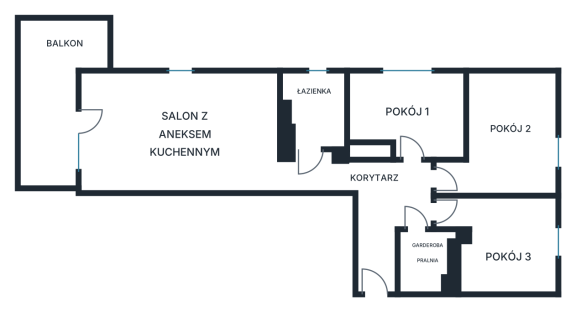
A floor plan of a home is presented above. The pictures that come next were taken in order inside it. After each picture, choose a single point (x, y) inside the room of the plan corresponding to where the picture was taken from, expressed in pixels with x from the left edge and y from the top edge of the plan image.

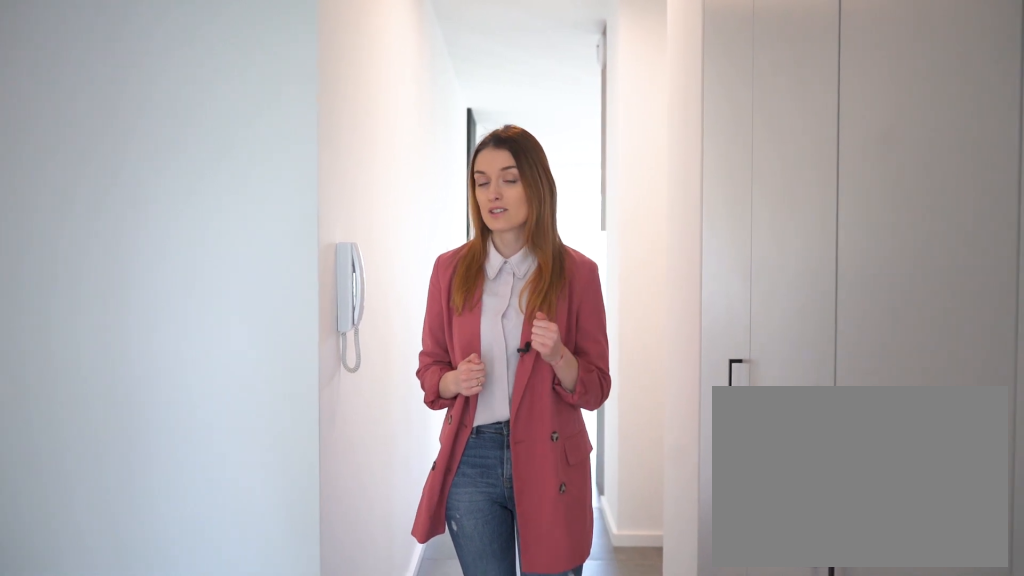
(370, 201)
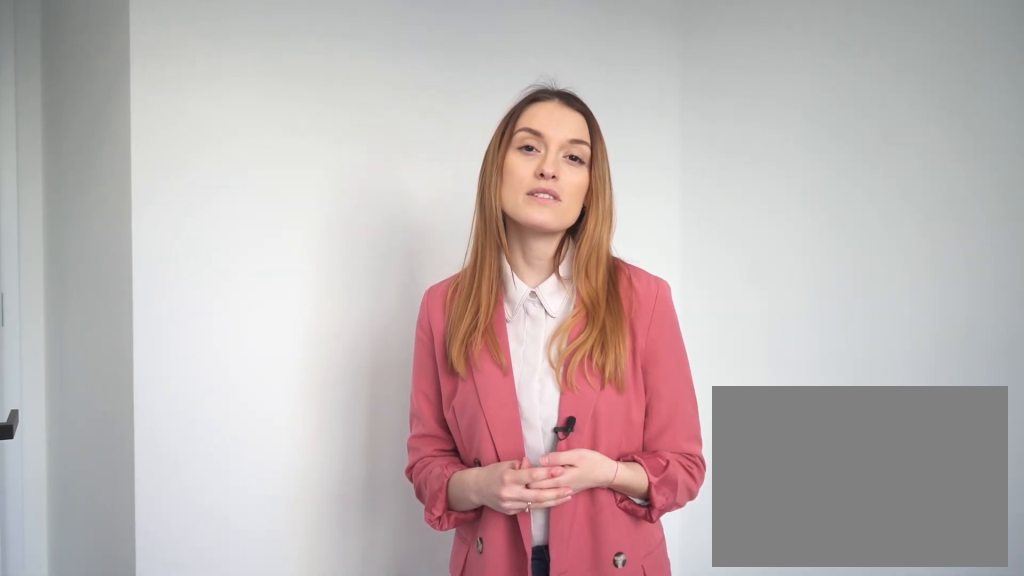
(410, 111)
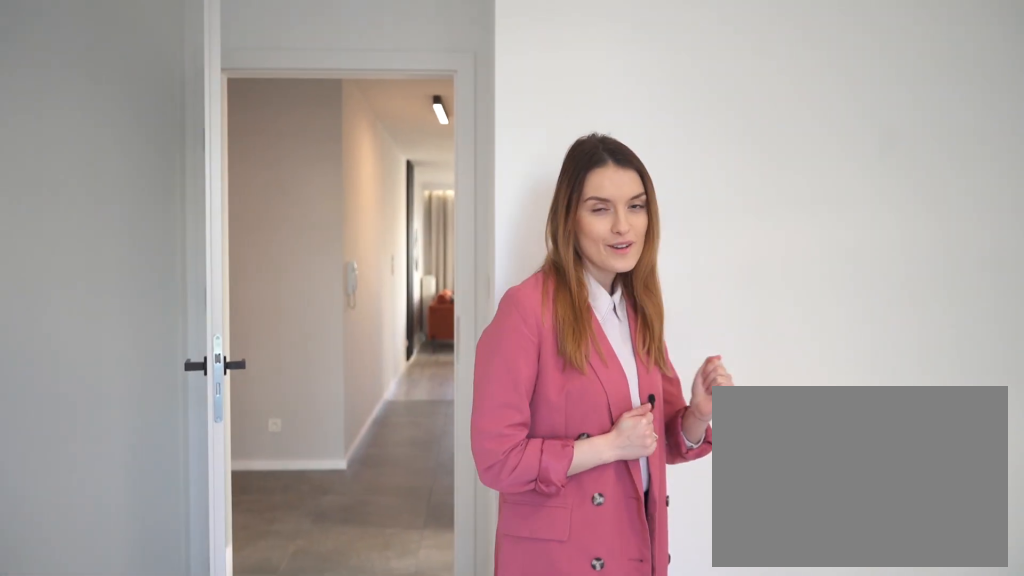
(507, 136)
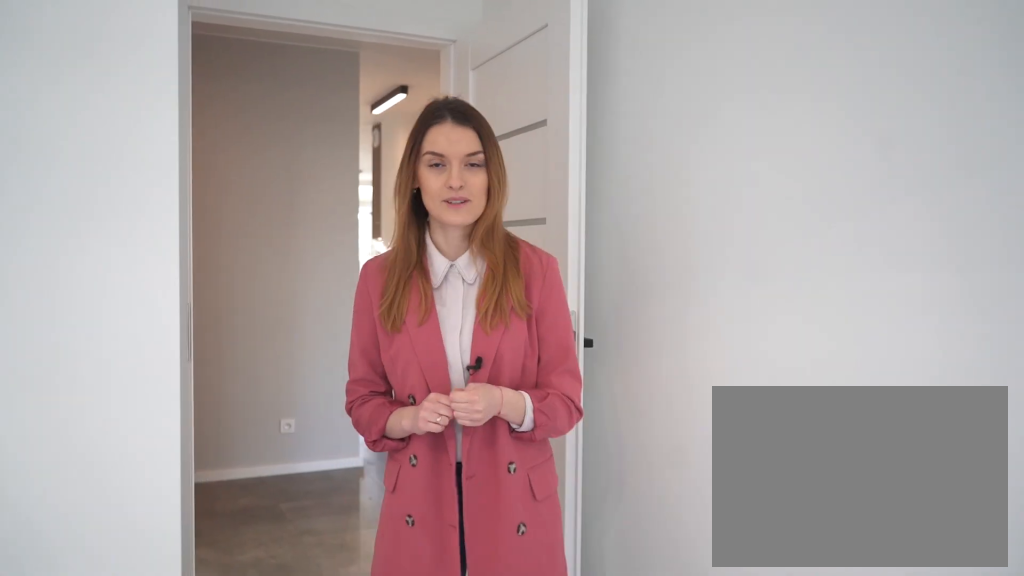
(505, 243)
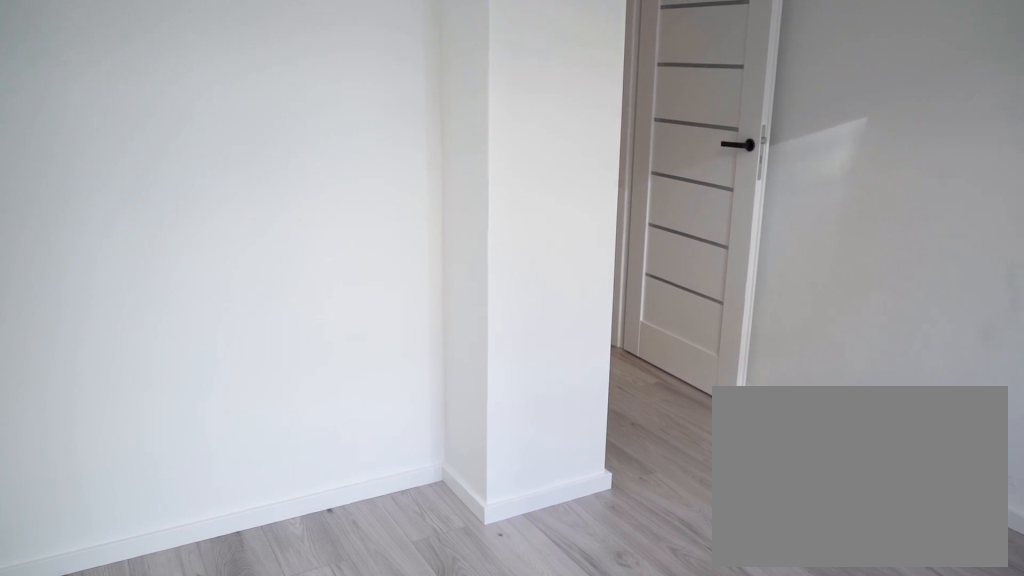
(505, 243)
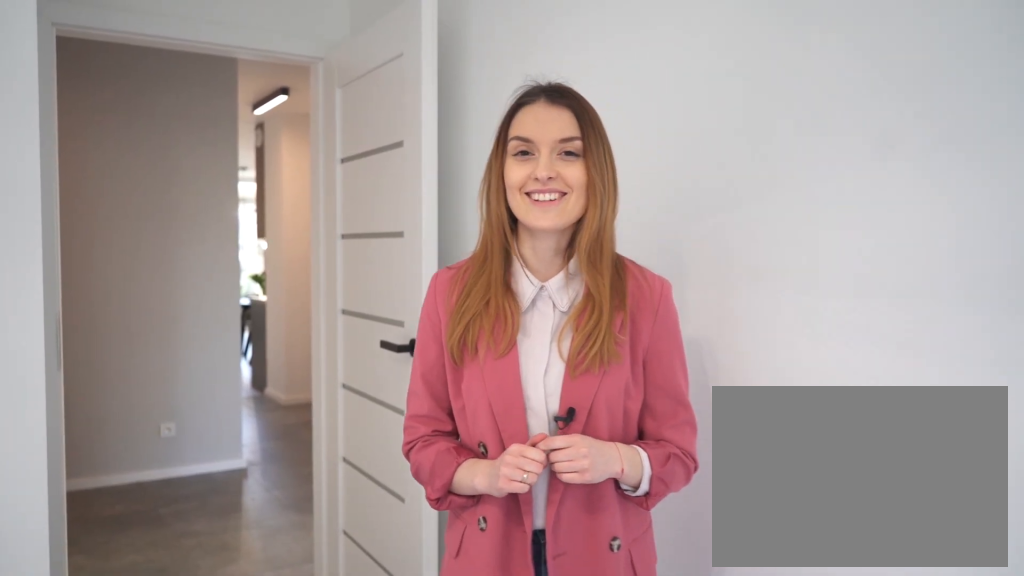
(519, 243)
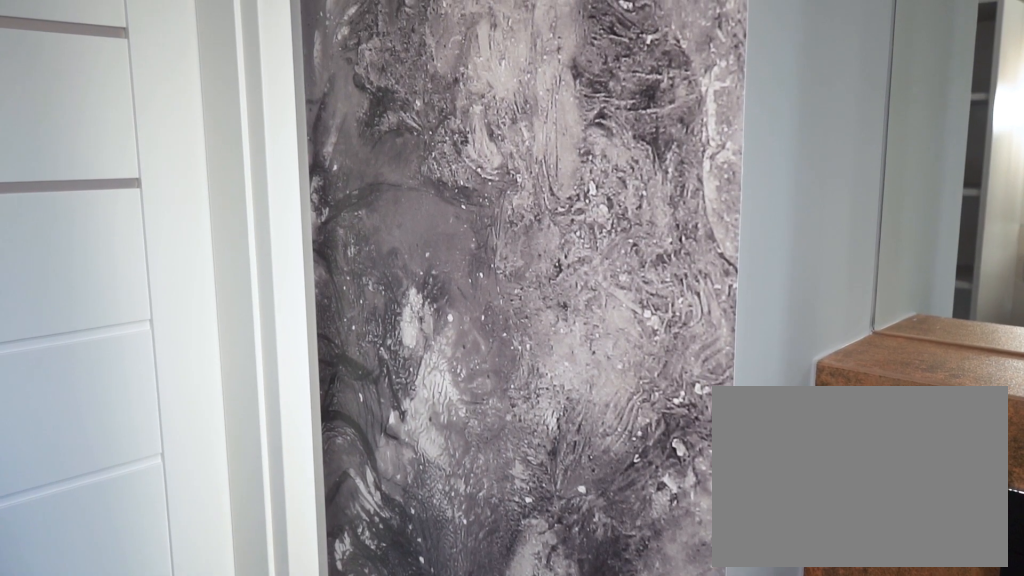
(315, 110)
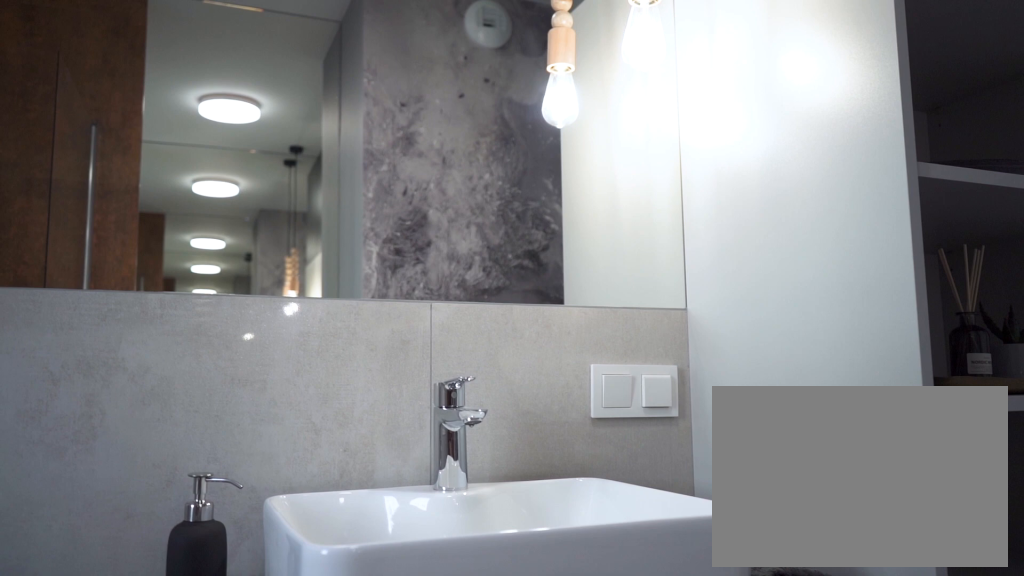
(316, 109)
